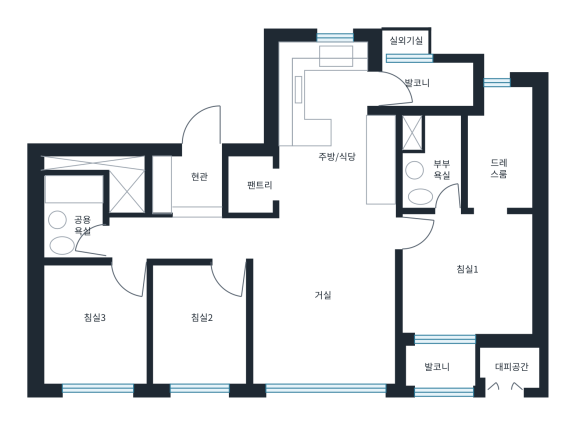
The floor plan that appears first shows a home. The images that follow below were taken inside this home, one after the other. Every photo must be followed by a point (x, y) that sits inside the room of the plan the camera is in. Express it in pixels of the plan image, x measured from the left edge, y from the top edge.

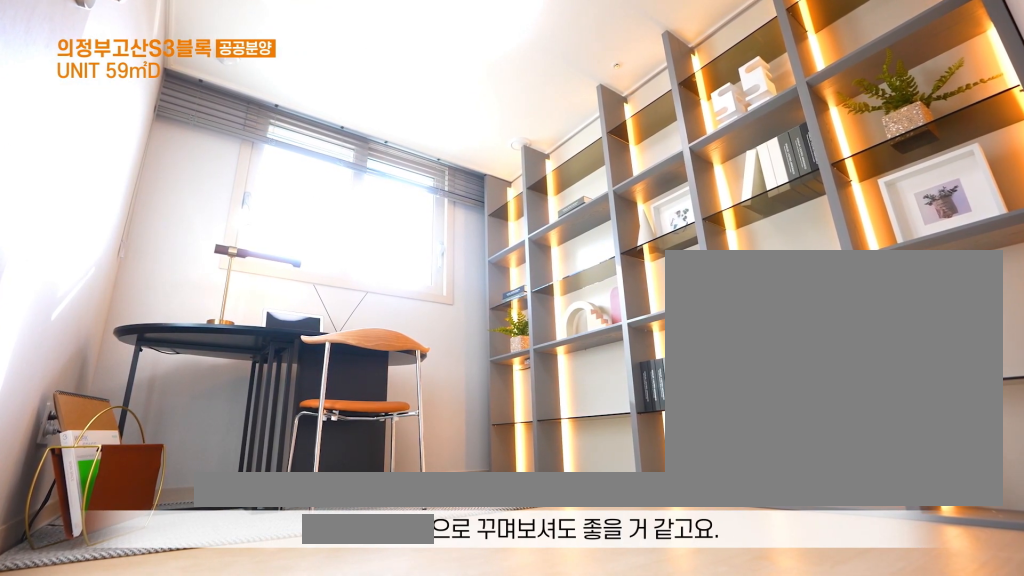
(203, 309)
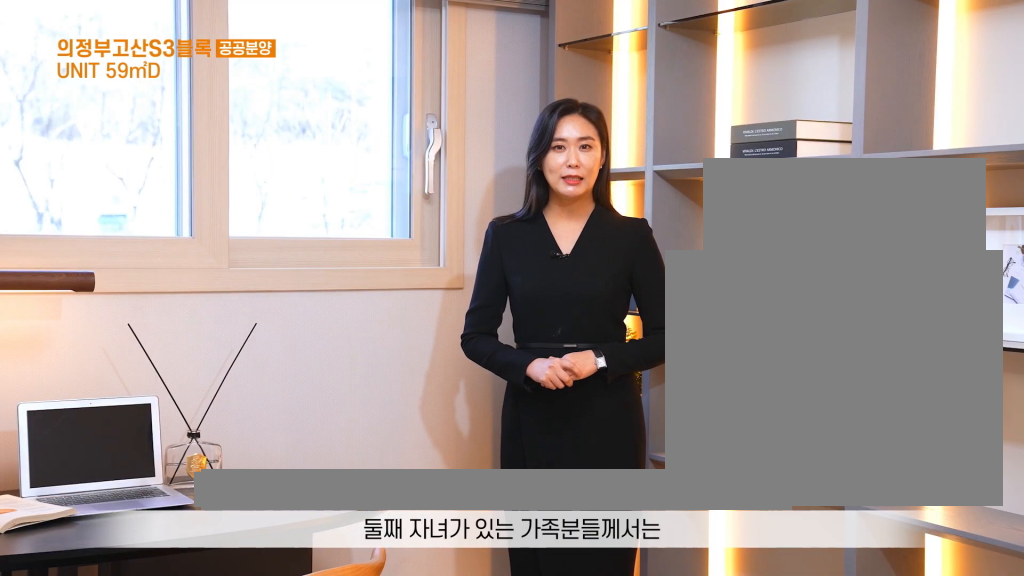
(202, 308)
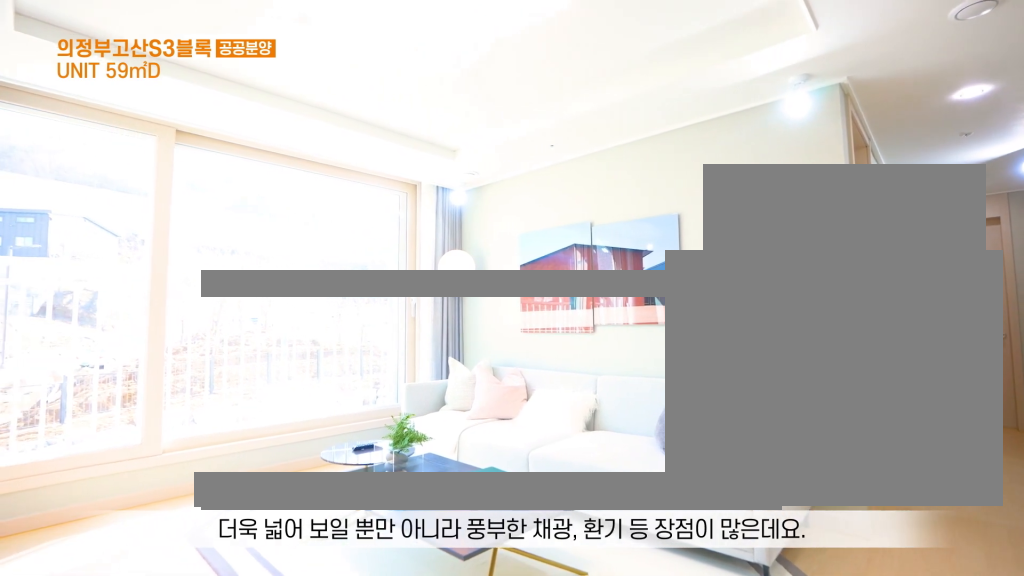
(323, 255)
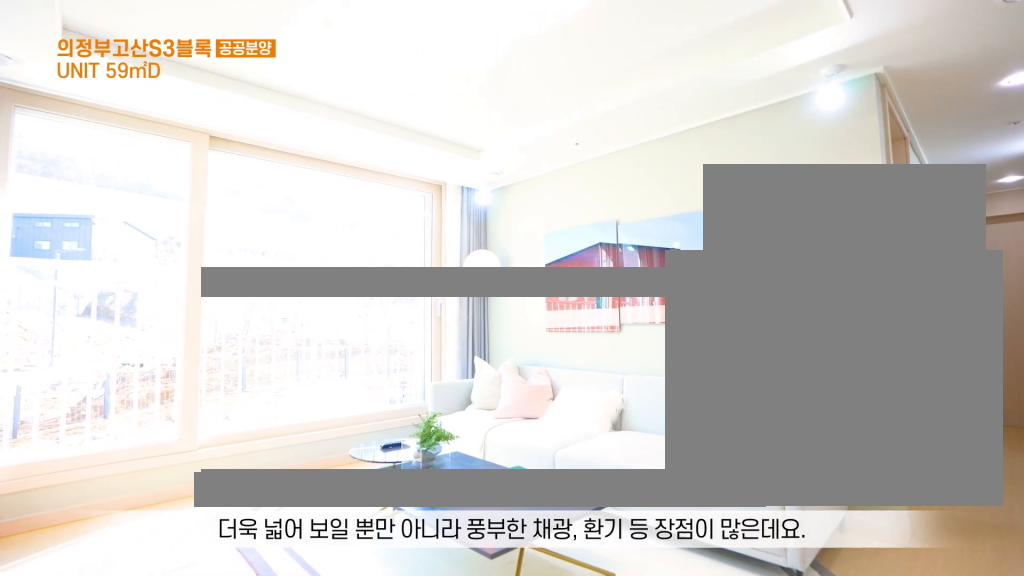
(322, 255)
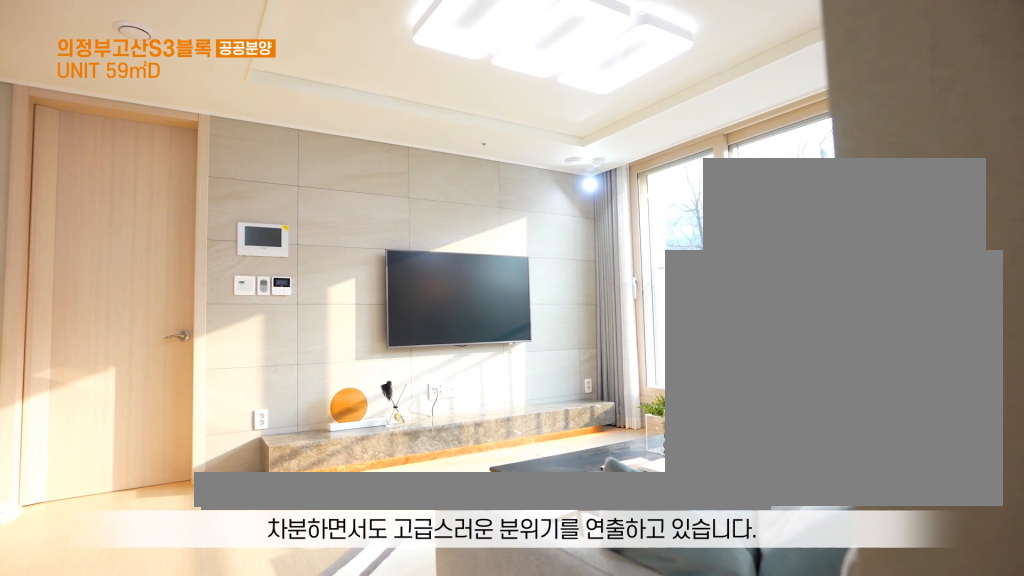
(324, 286)
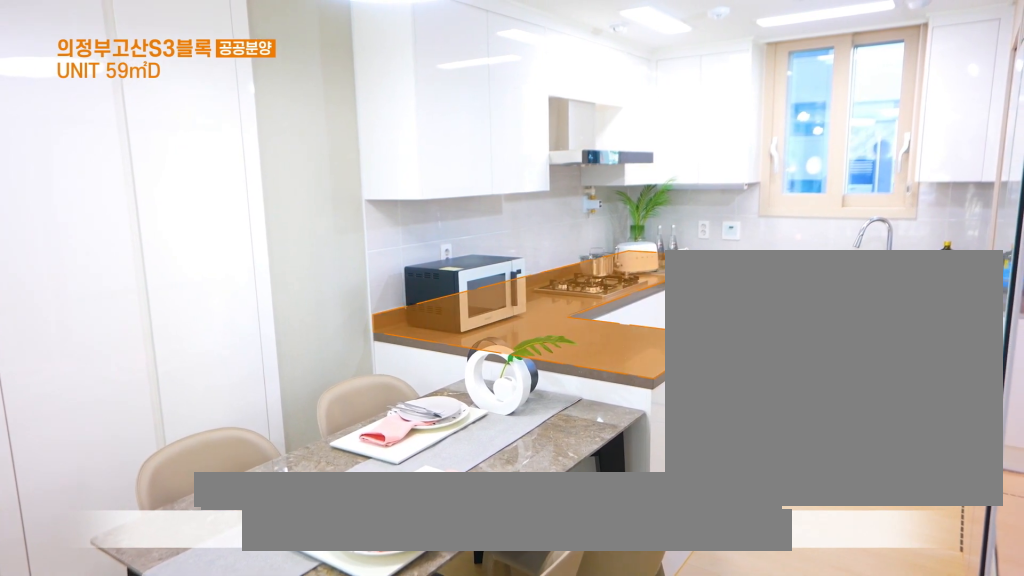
(336, 149)
